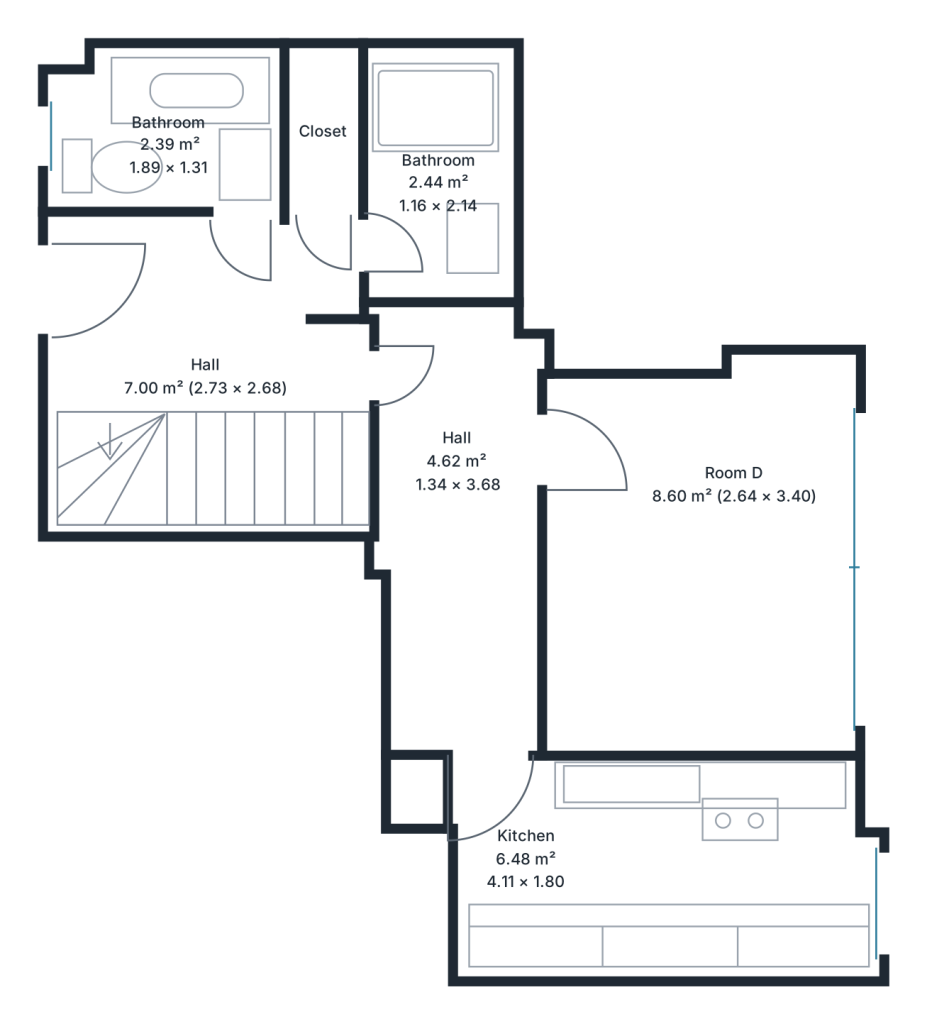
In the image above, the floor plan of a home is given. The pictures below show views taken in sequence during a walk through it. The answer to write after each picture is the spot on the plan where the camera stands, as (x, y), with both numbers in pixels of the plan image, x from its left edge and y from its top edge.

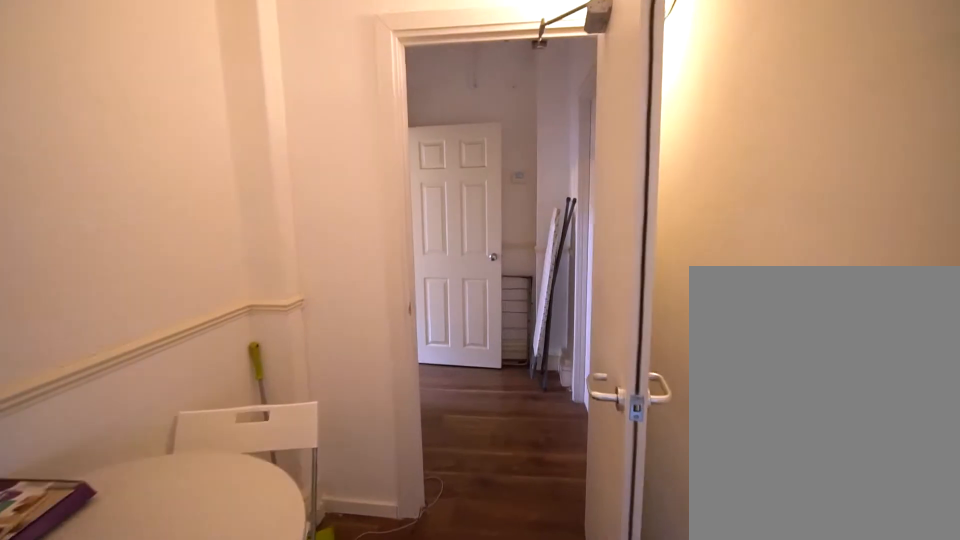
(501, 738)
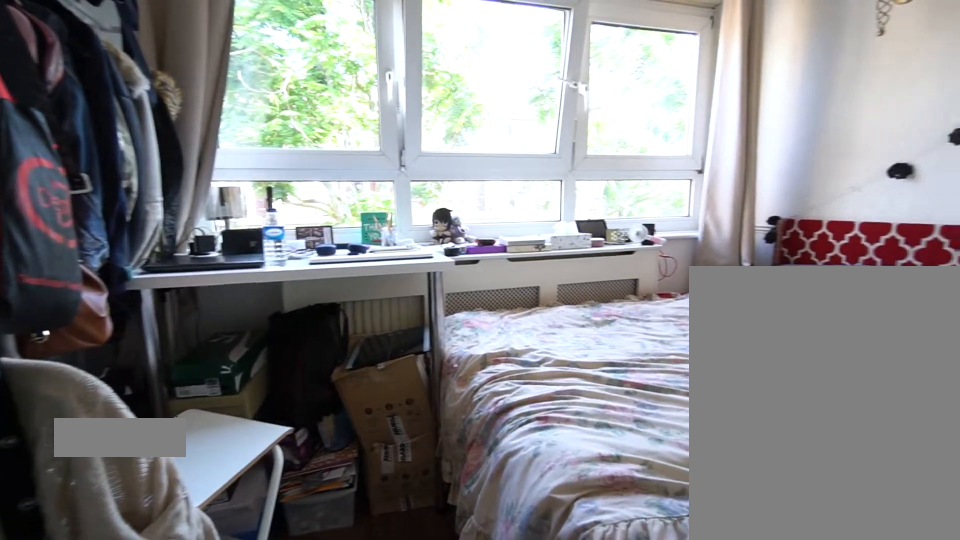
(622, 463)
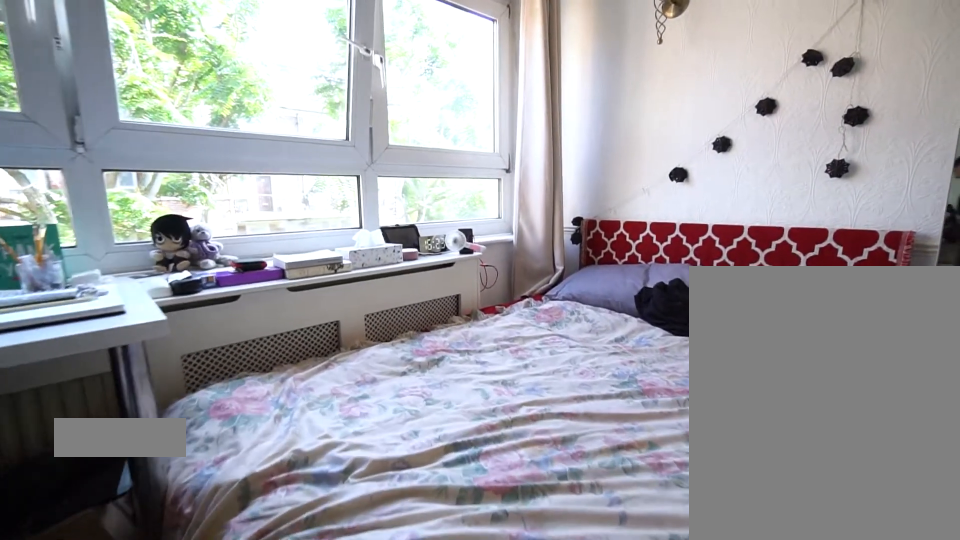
(709, 491)
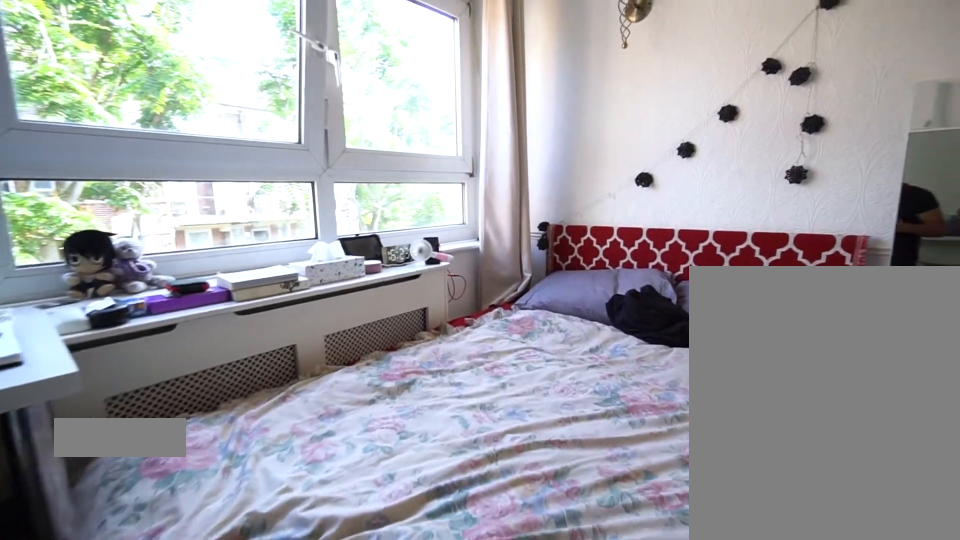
(726, 491)
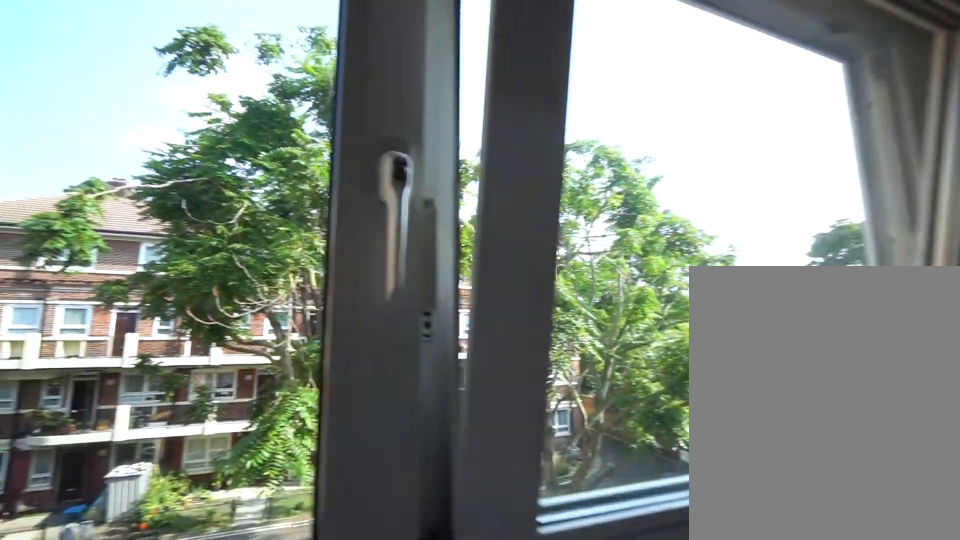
(821, 488)
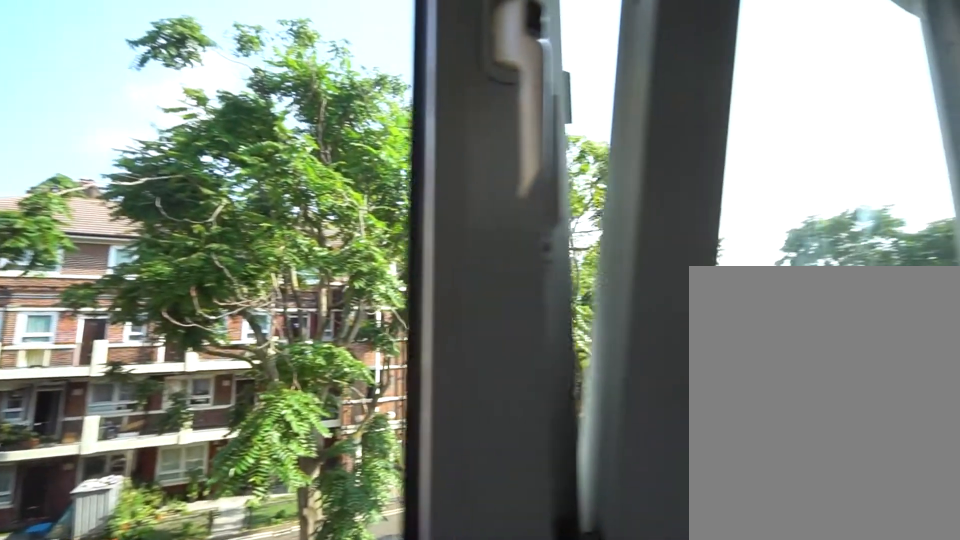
(829, 488)
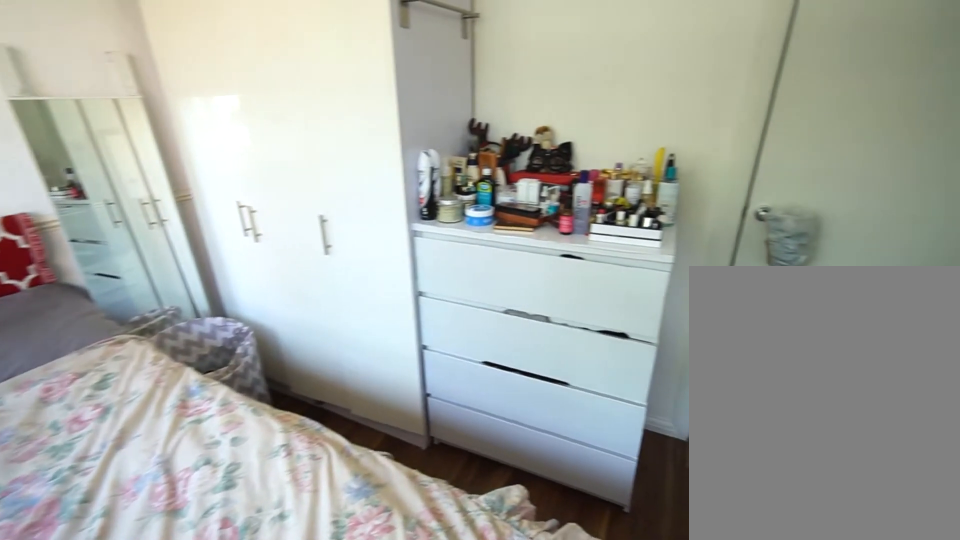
(736, 489)
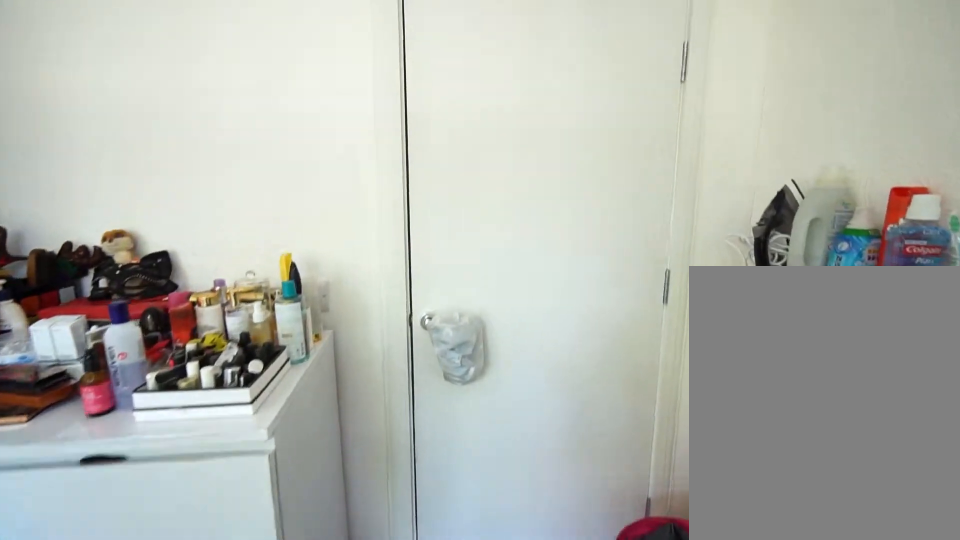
(657, 478)
